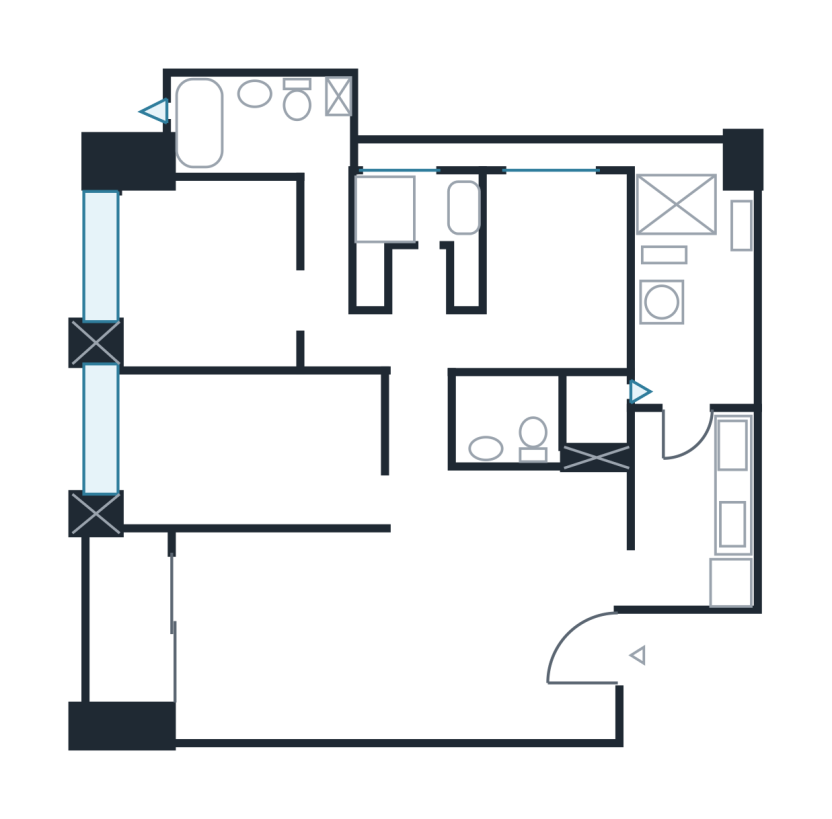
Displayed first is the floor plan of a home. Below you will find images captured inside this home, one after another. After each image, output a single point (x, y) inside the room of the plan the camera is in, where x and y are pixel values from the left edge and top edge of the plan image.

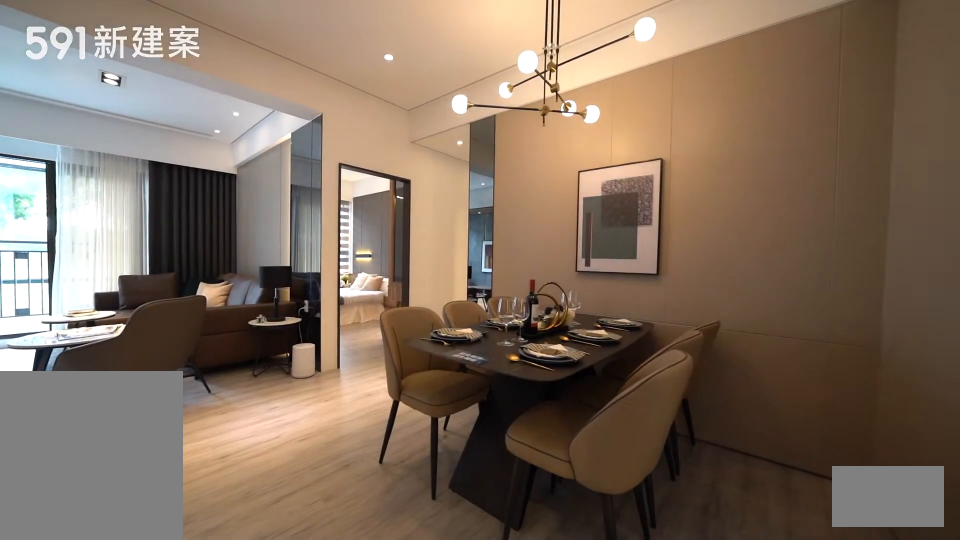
(524, 603)
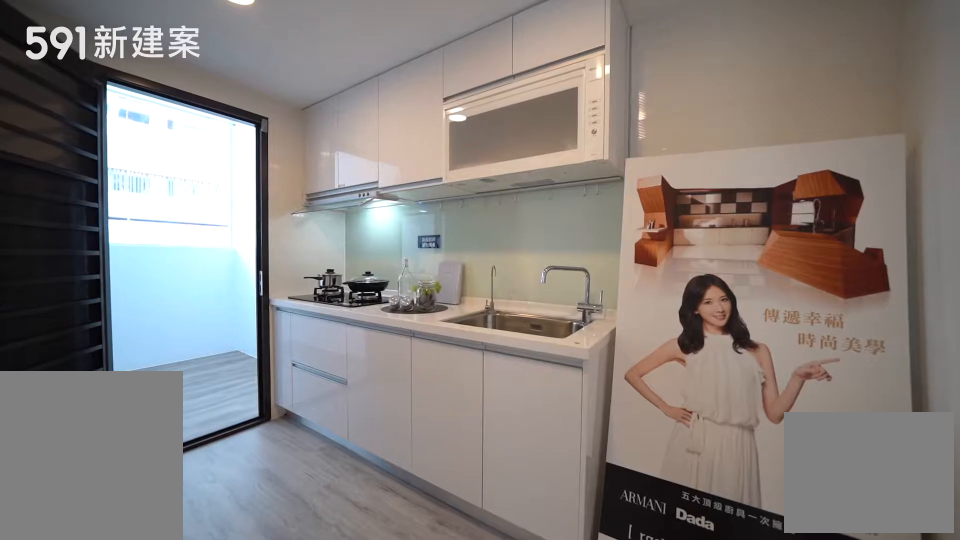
(696, 507)
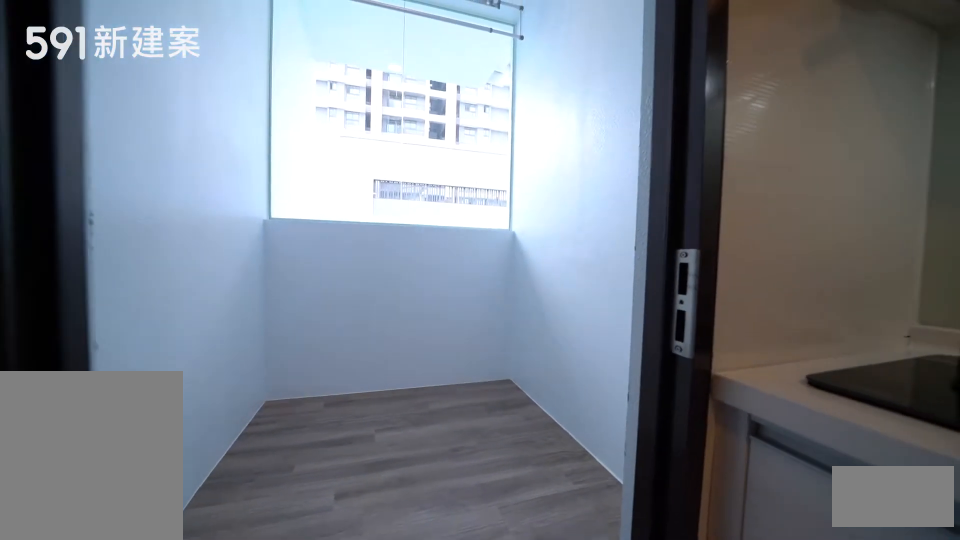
(699, 337)
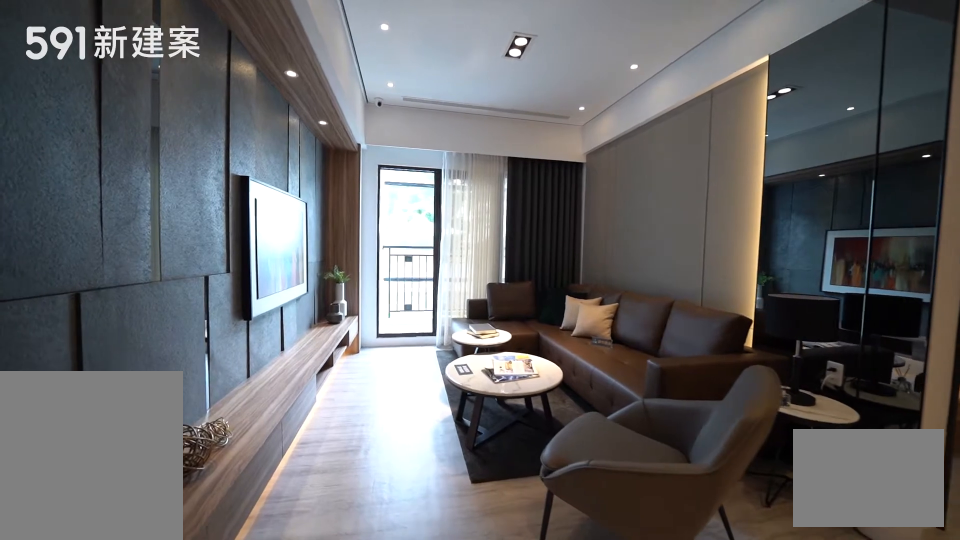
(322, 630)
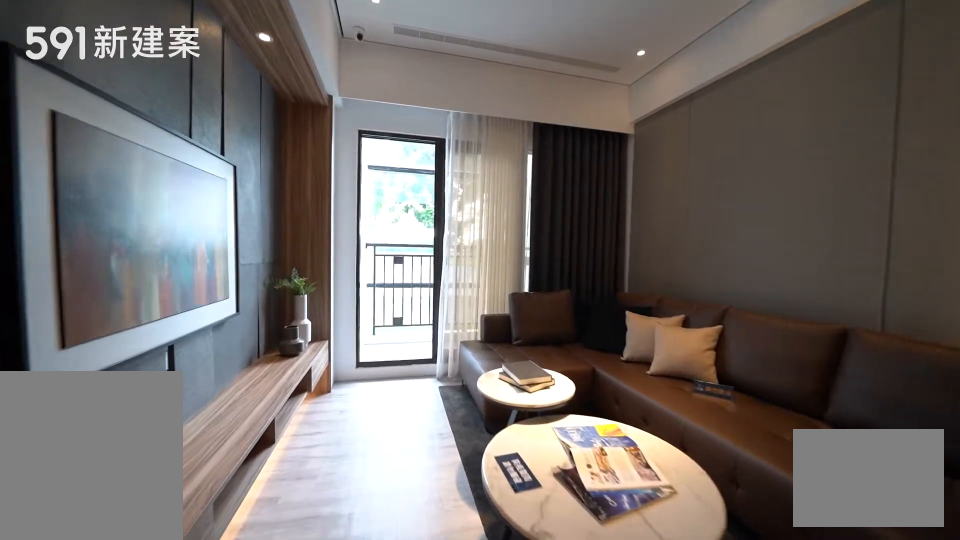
(322, 630)
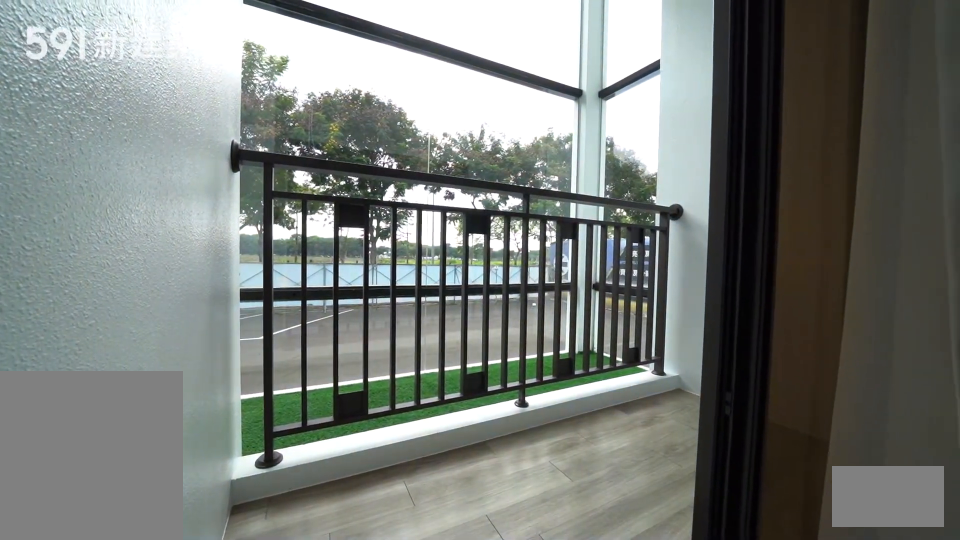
(122, 618)
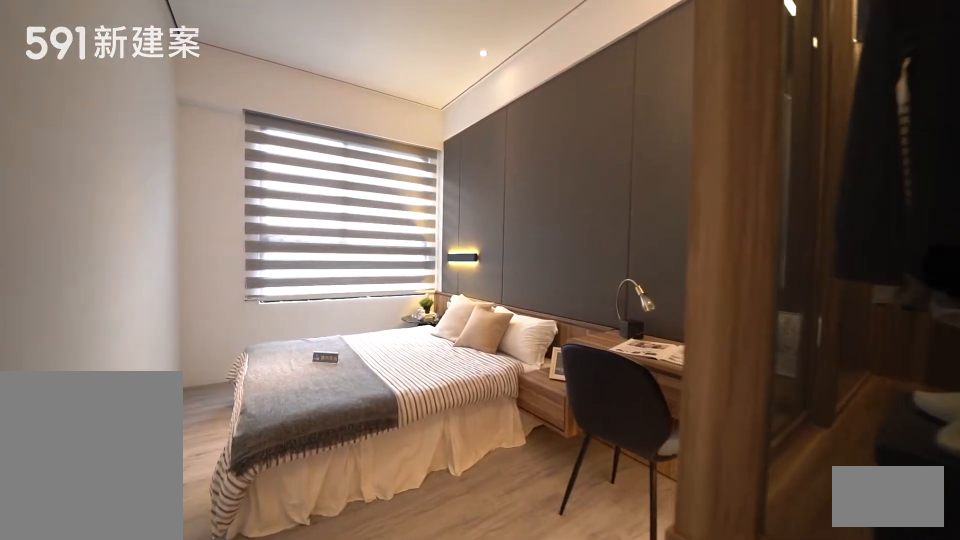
(246, 450)
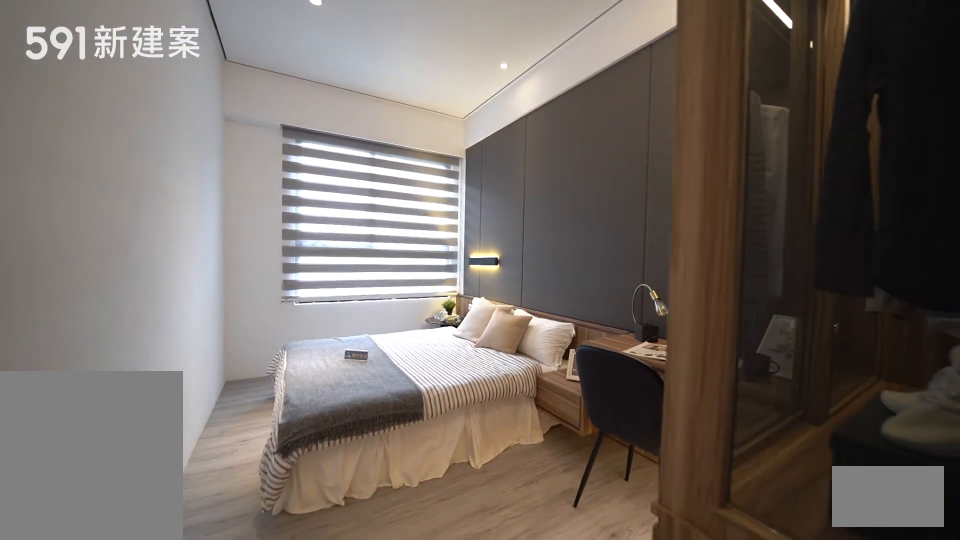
(246, 450)
